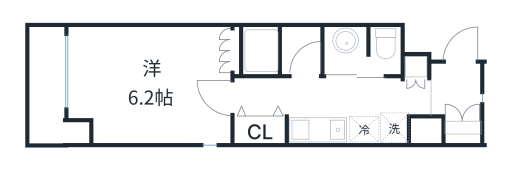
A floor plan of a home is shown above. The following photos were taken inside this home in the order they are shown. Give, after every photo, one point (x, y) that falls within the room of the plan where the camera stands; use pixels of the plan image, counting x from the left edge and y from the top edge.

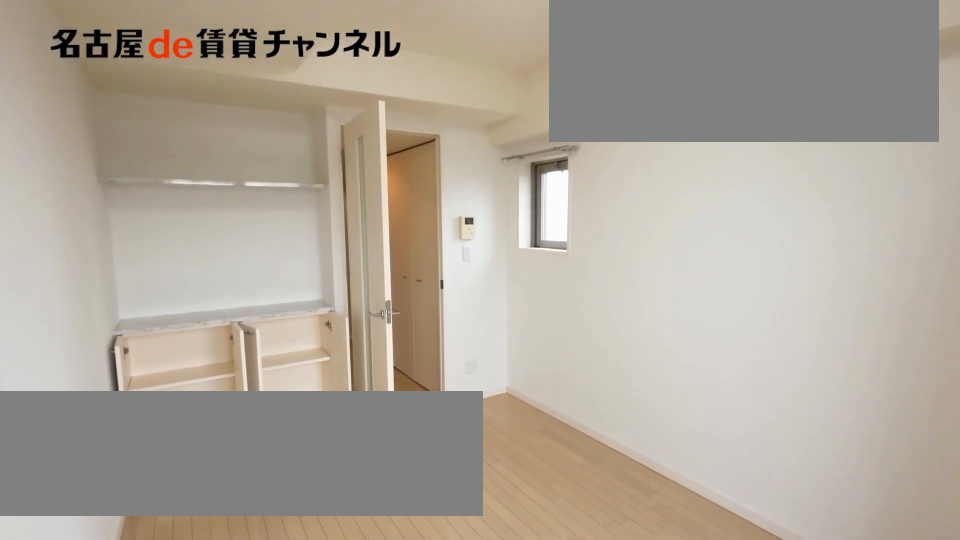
(149, 84)
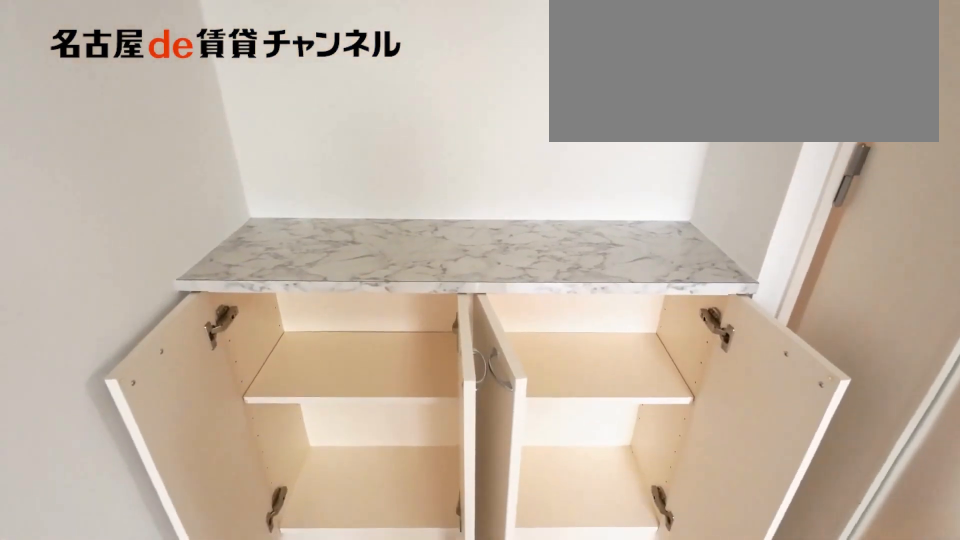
(149, 84)
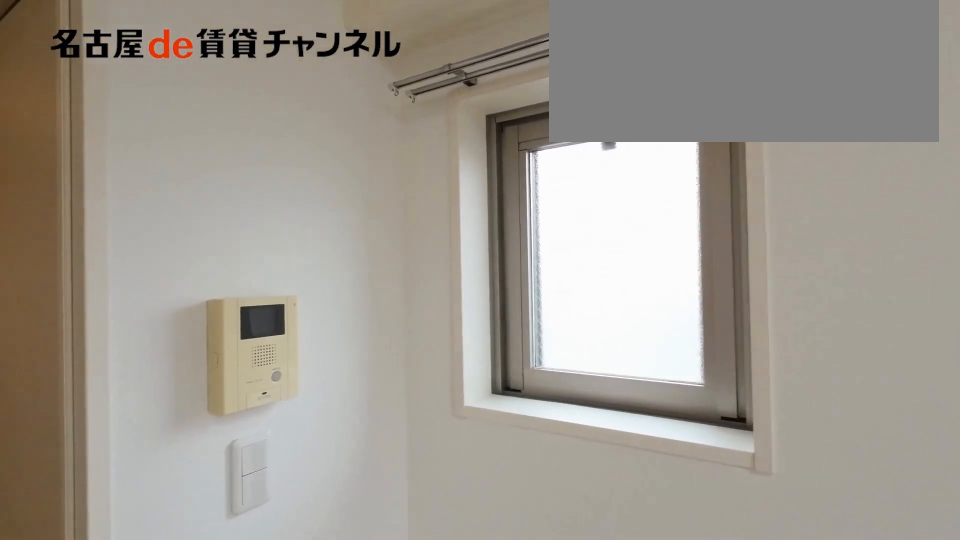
(149, 84)
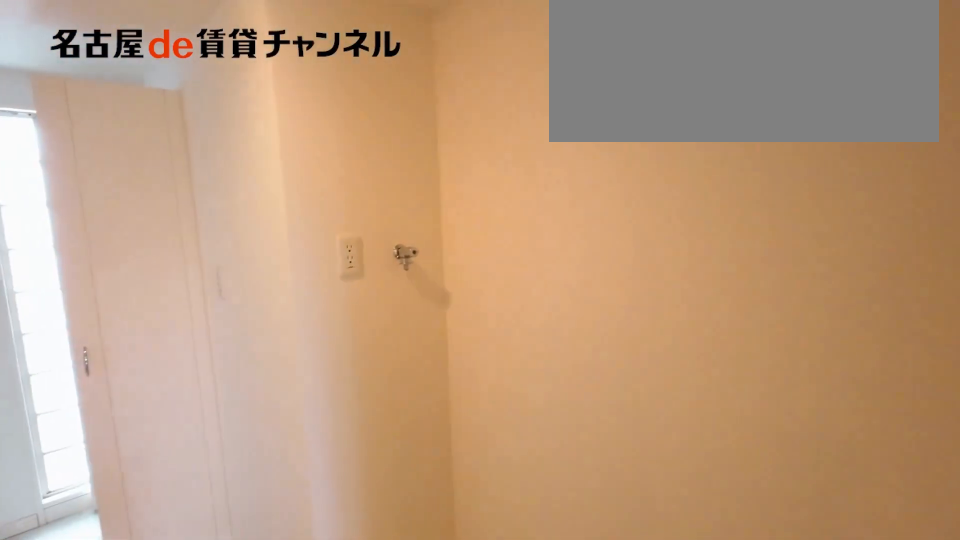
(395, 127)
